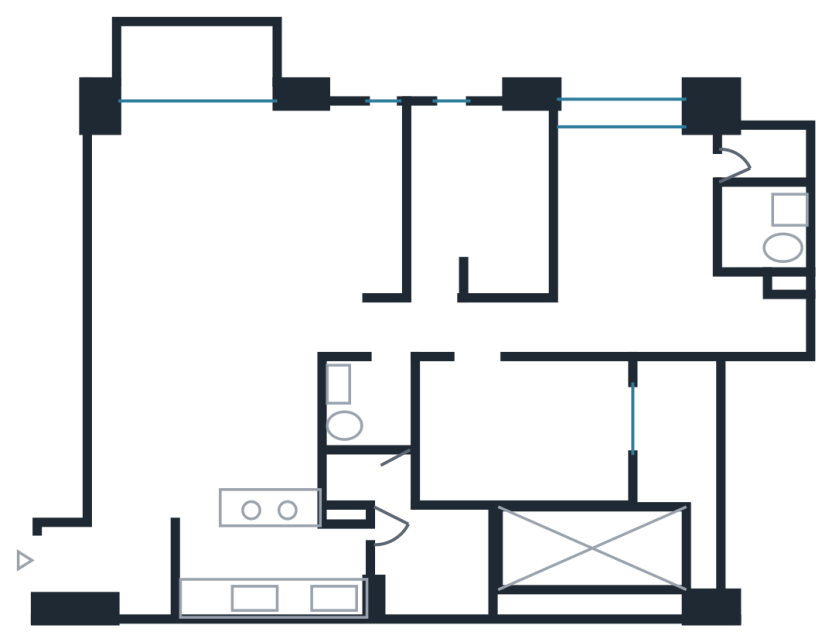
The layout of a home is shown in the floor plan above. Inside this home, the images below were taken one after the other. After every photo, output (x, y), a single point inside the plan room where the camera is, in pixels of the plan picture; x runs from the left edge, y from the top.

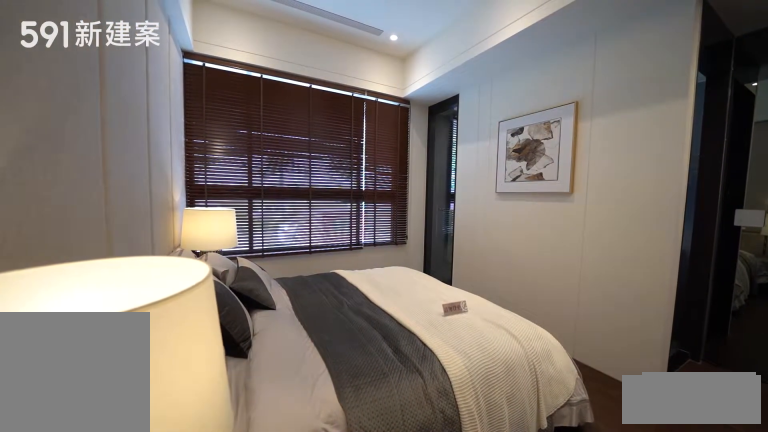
(658, 255)
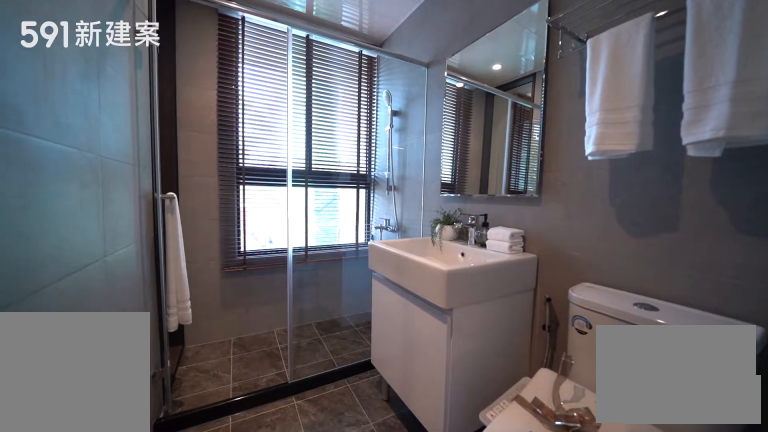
(766, 194)
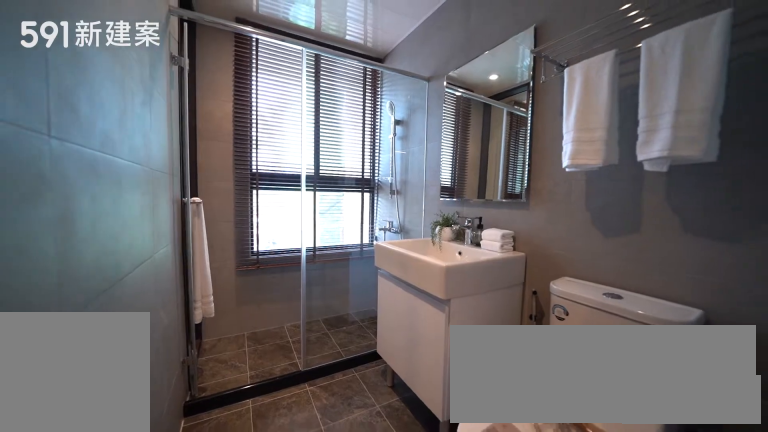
(766, 194)
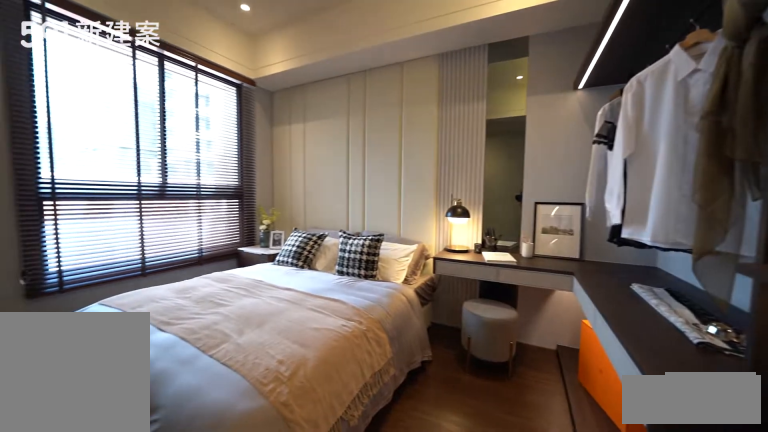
(521, 430)
